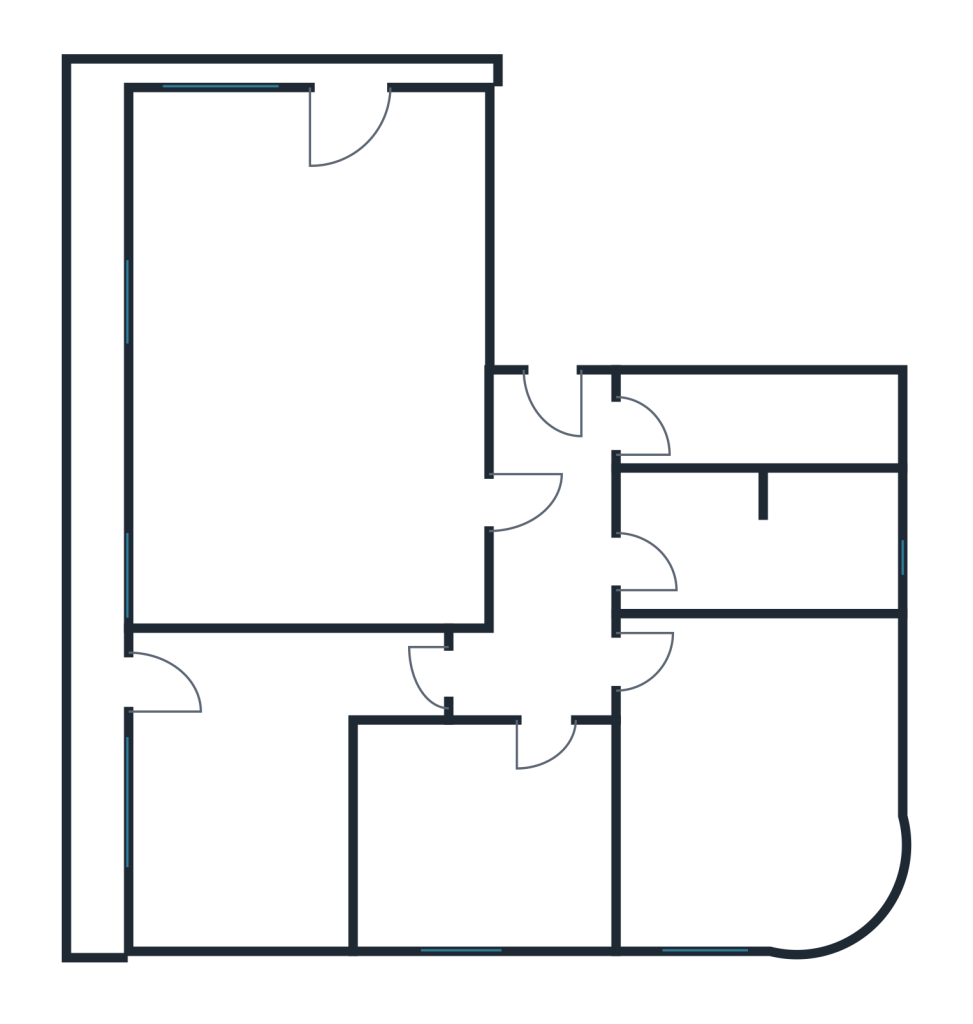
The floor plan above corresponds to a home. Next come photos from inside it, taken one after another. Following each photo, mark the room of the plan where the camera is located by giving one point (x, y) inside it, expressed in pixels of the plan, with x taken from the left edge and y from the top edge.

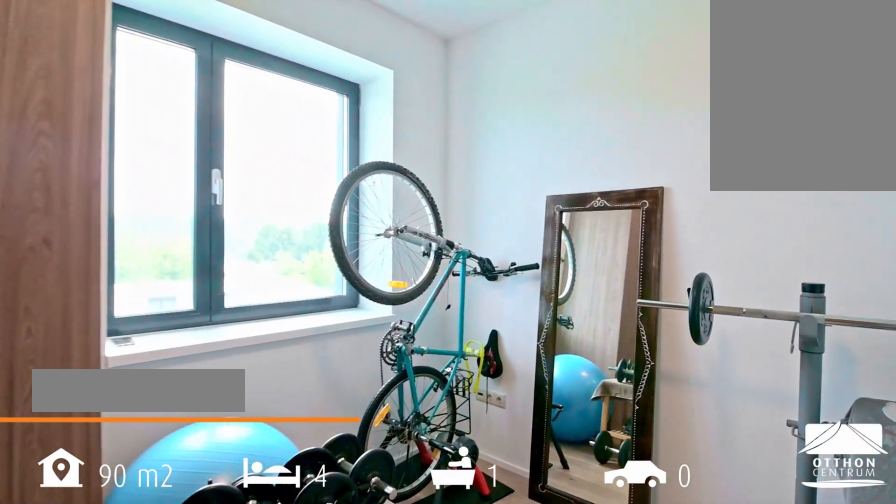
(479, 848)
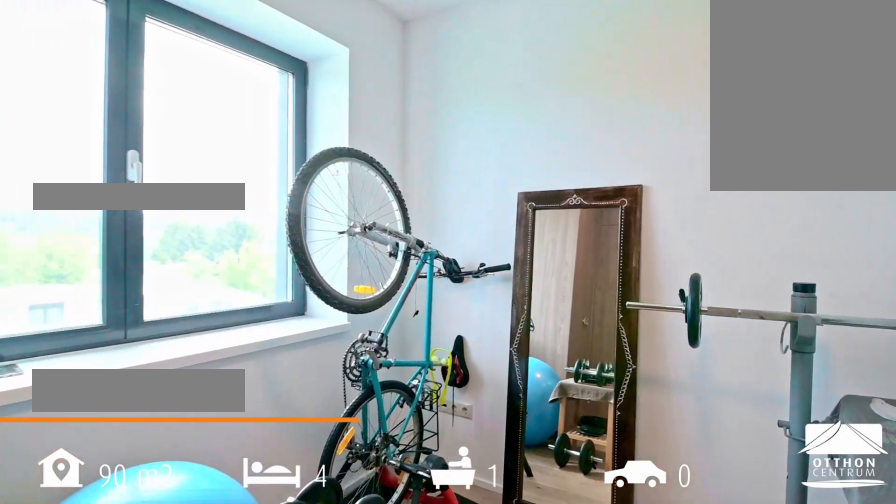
(479, 848)
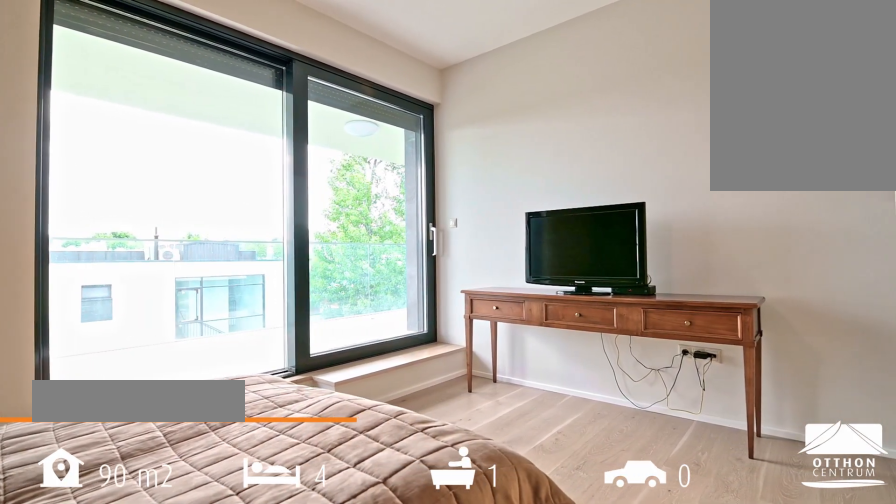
(275, 810)
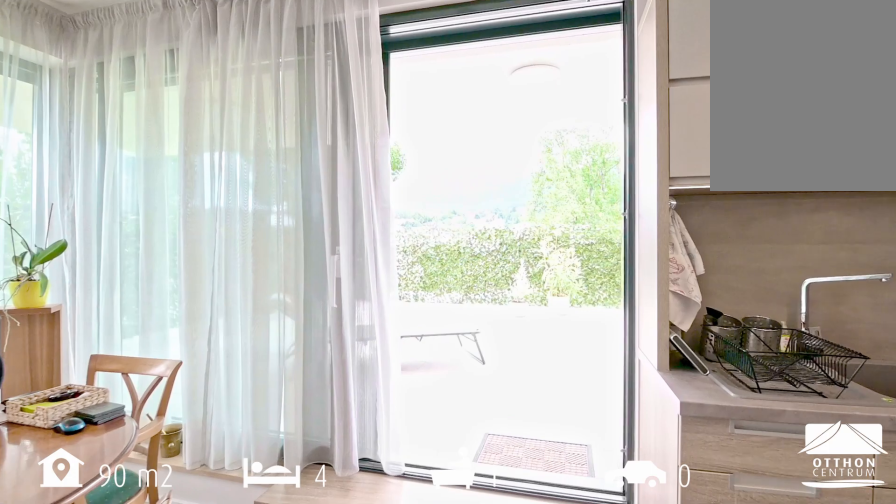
(298, 257)
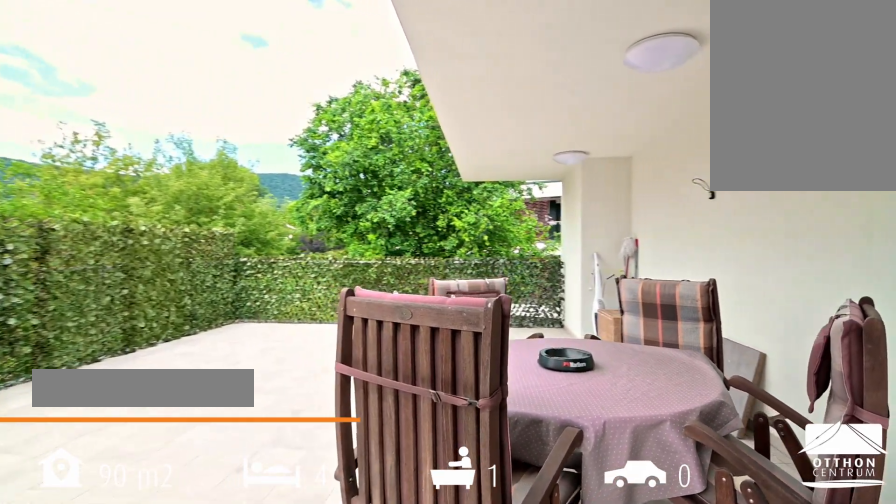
(350, 85)
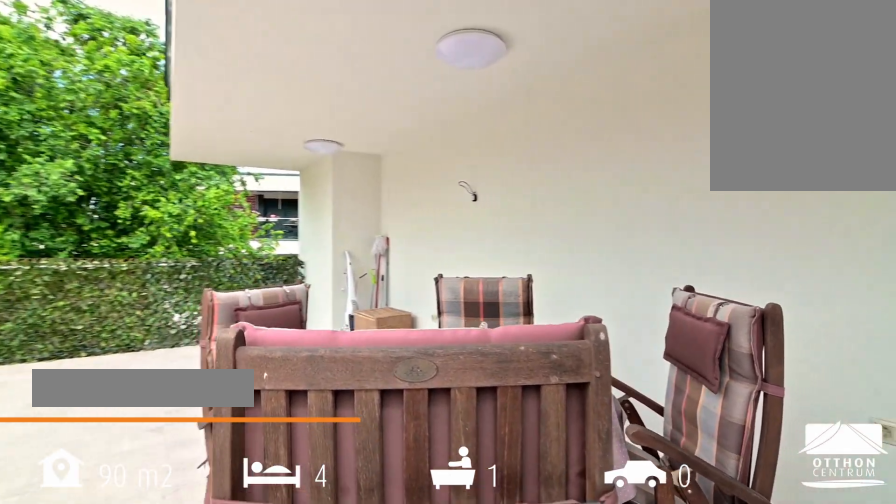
(350, 85)
